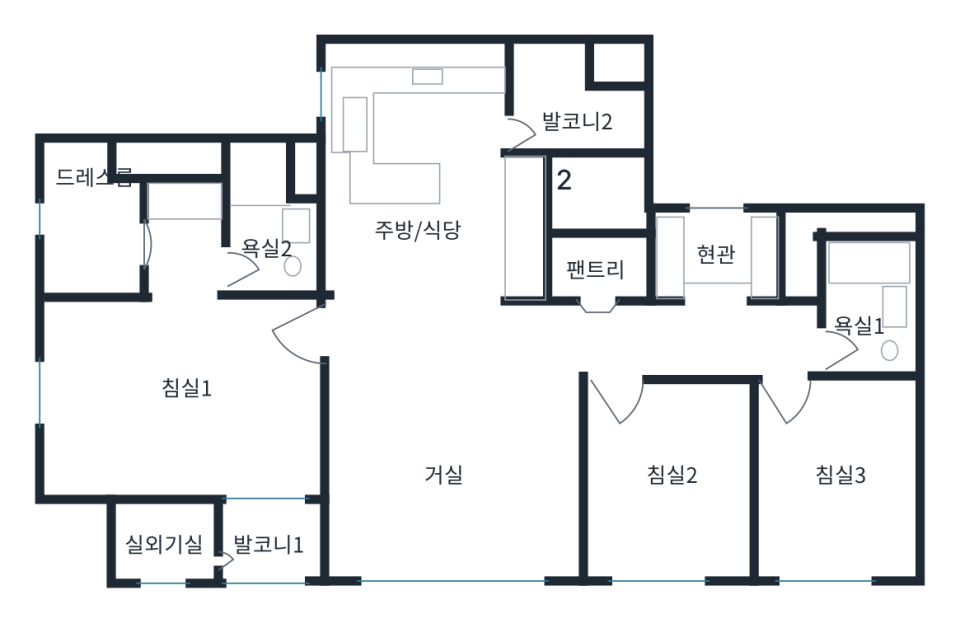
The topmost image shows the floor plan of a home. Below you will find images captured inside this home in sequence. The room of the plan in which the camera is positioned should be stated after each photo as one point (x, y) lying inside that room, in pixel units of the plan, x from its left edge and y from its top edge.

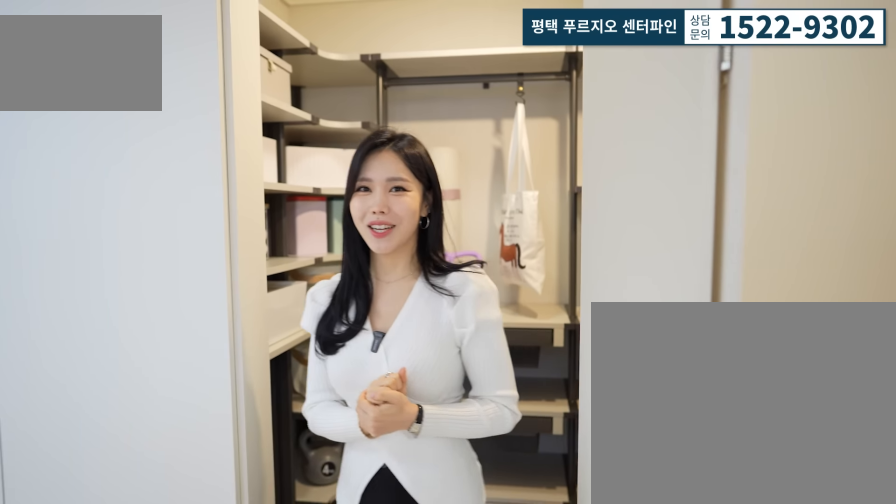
(600, 302)
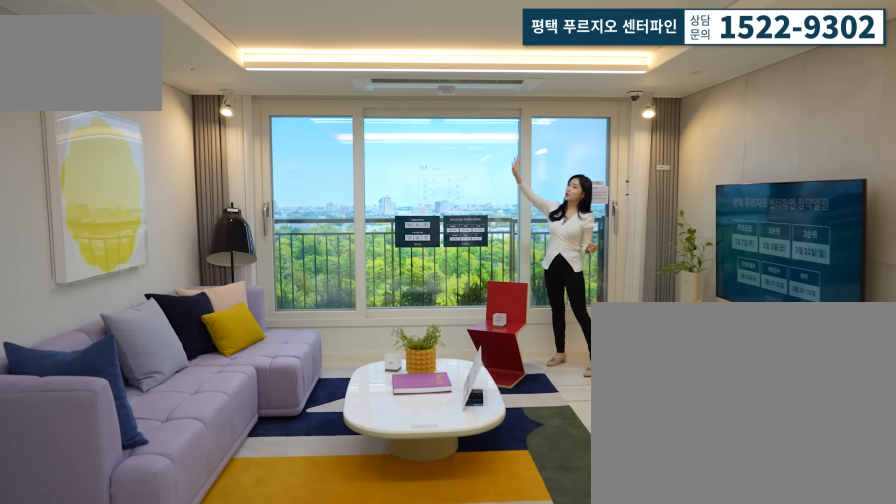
(448, 461)
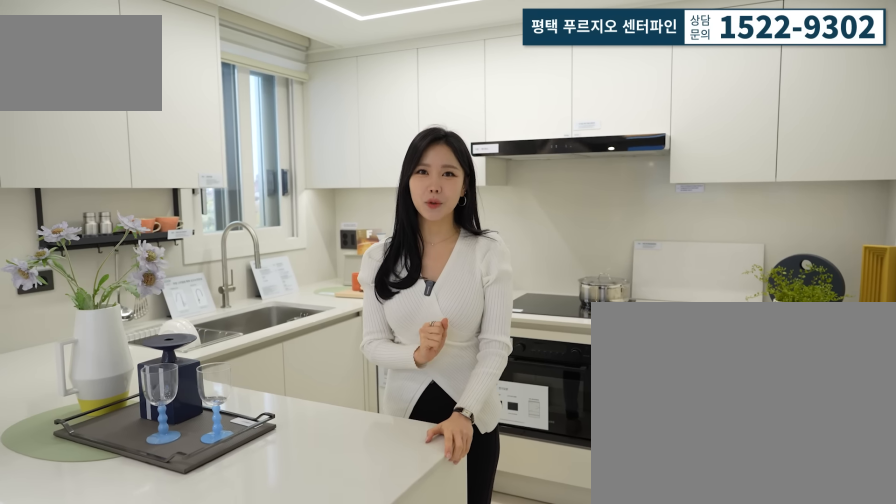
(437, 189)
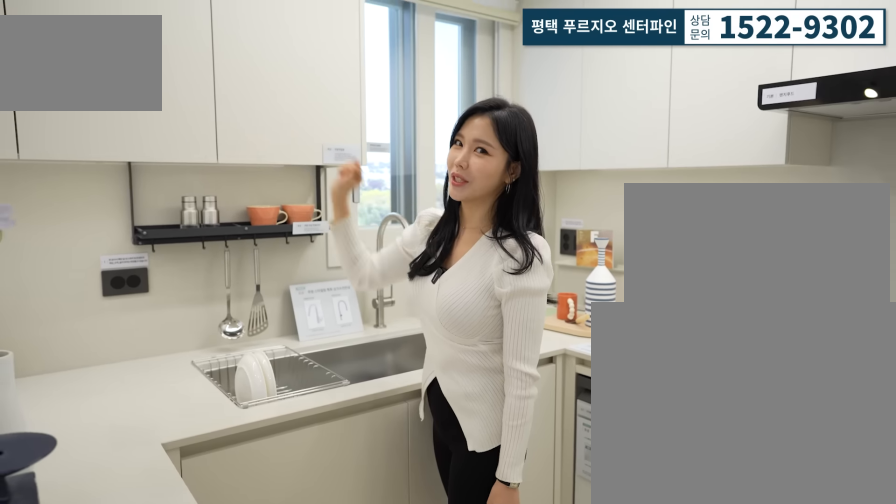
(437, 189)
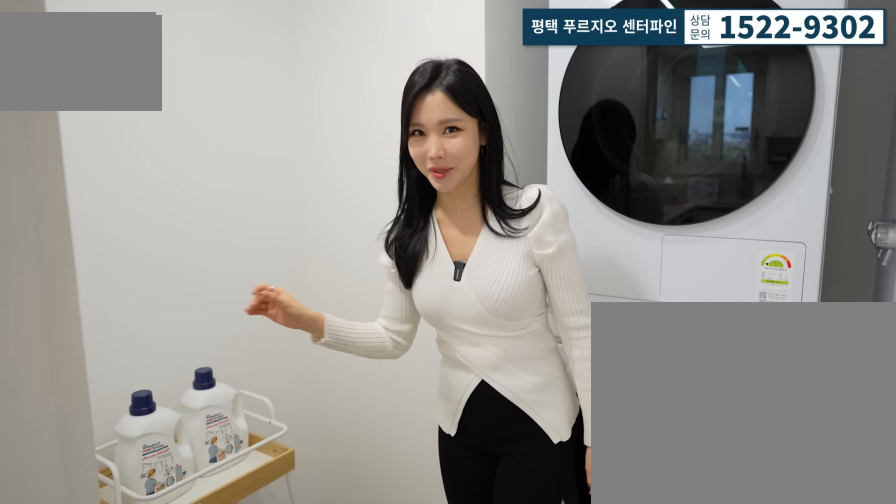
(580, 112)
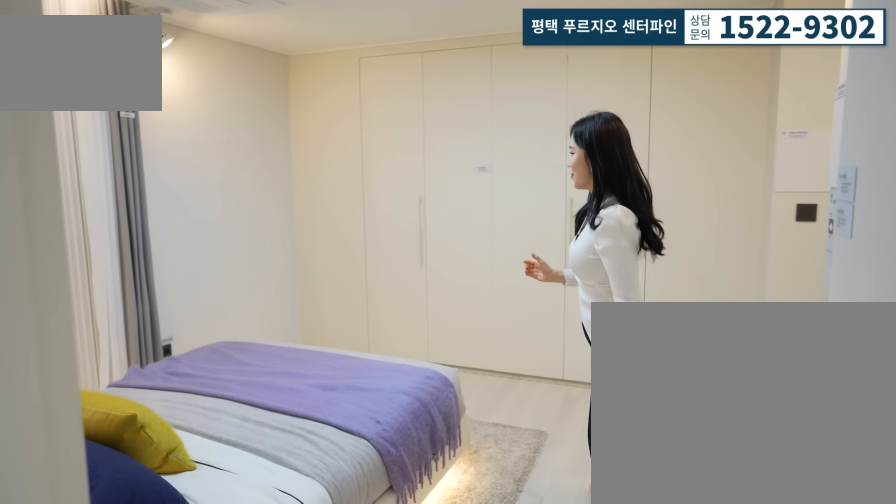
(181, 384)
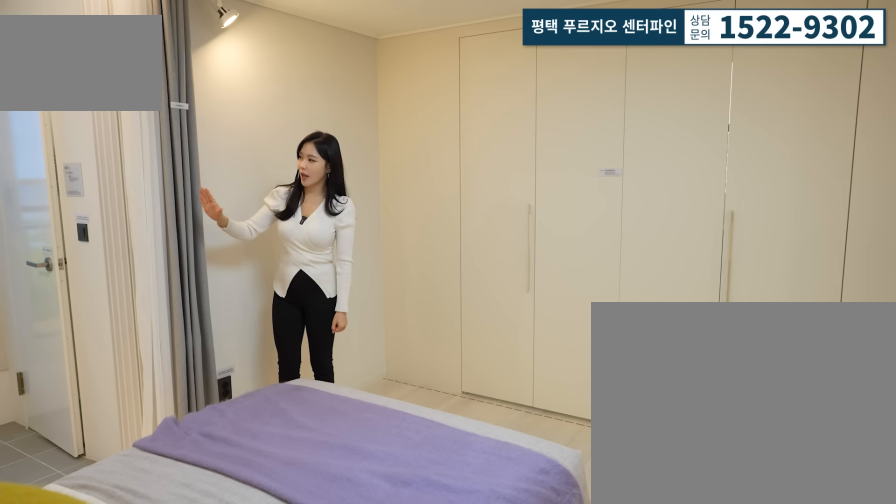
(181, 385)
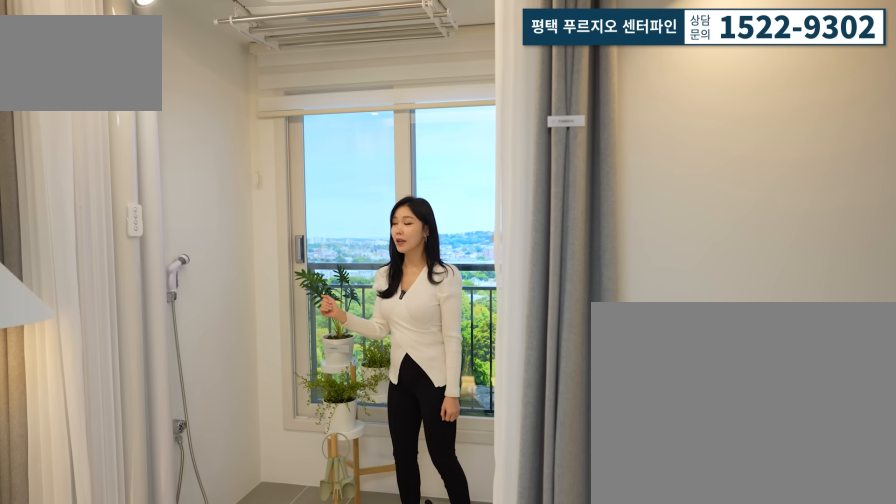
(263, 528)
